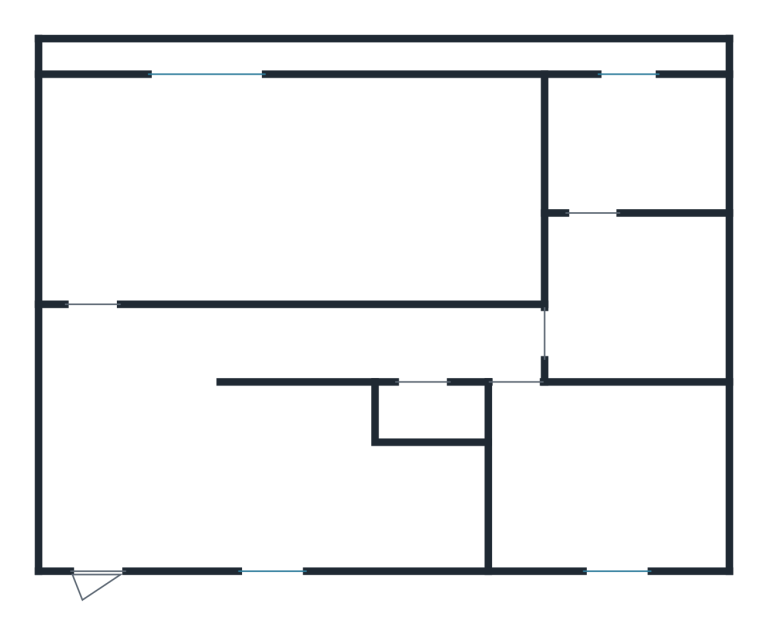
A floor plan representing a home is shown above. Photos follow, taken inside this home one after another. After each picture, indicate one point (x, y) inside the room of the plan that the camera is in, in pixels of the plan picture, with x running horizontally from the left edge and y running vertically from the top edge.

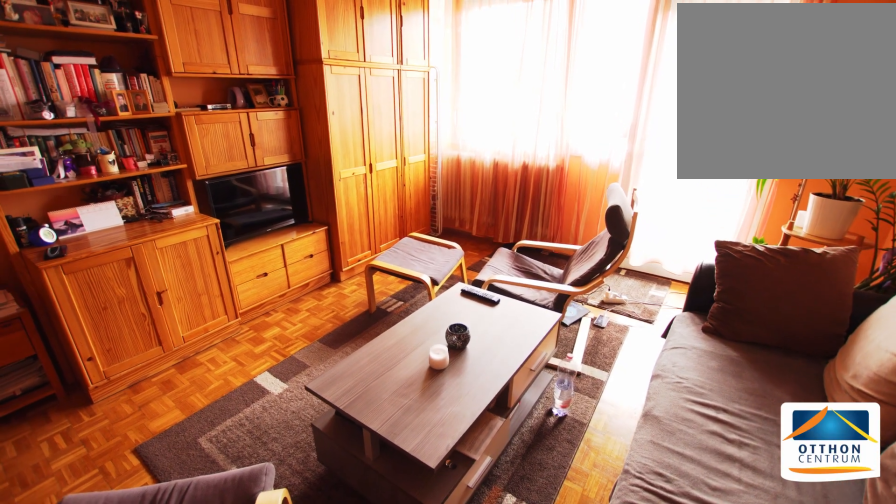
(286, 183)
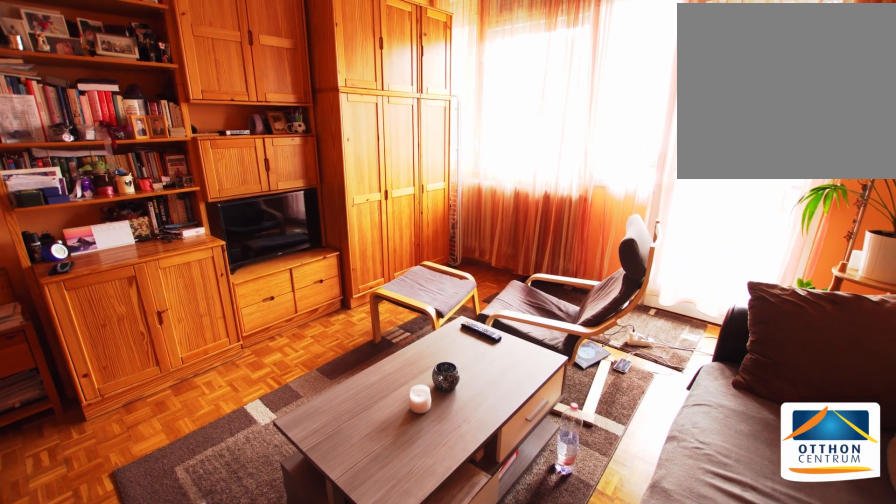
(286, 183)
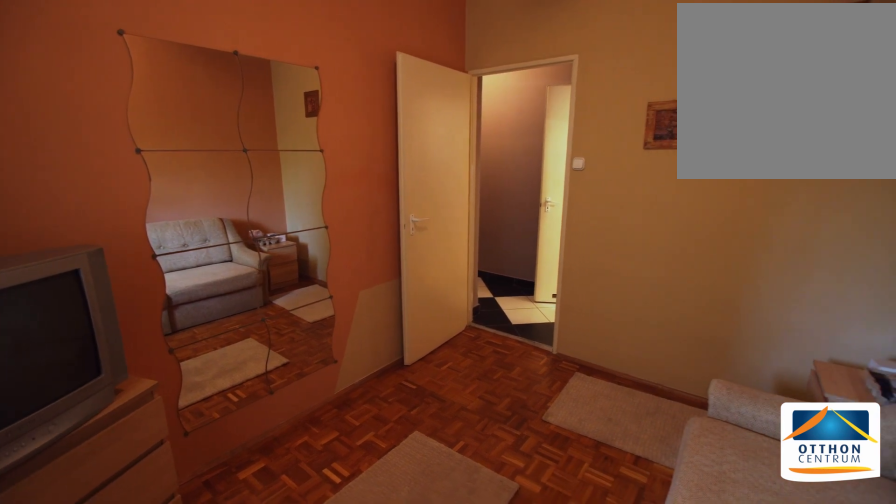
(614, 476)
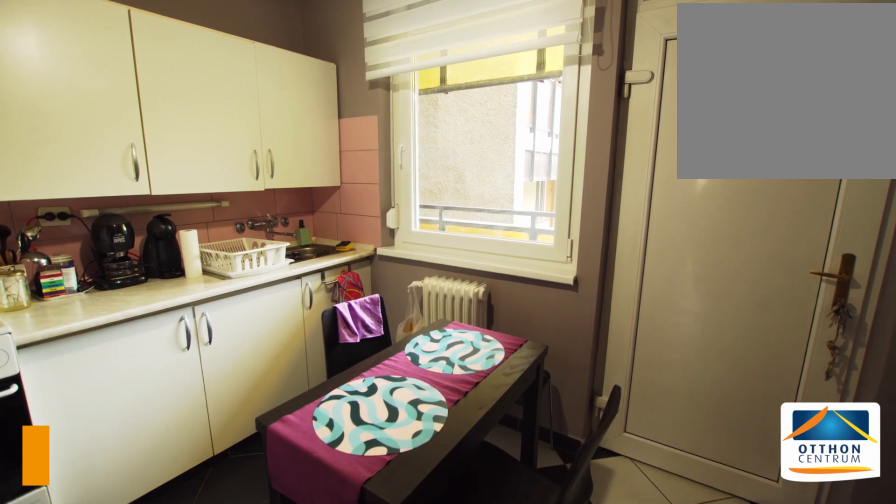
(266, 475)
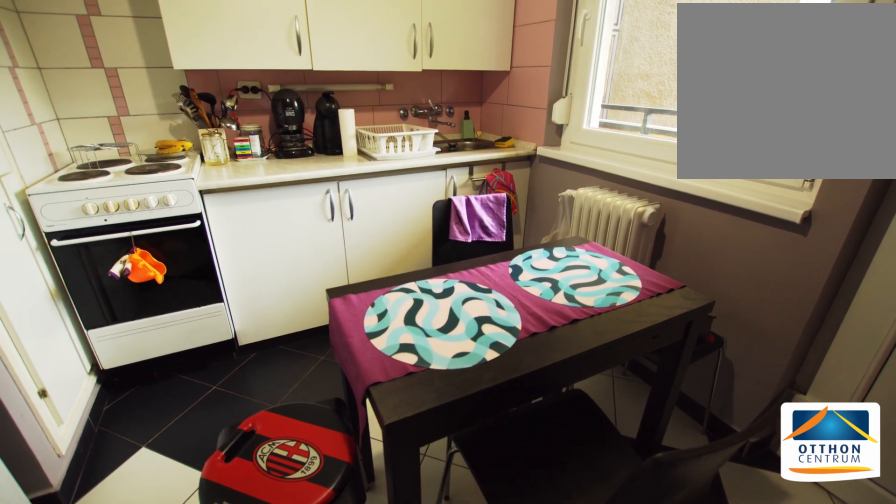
(266, 476)
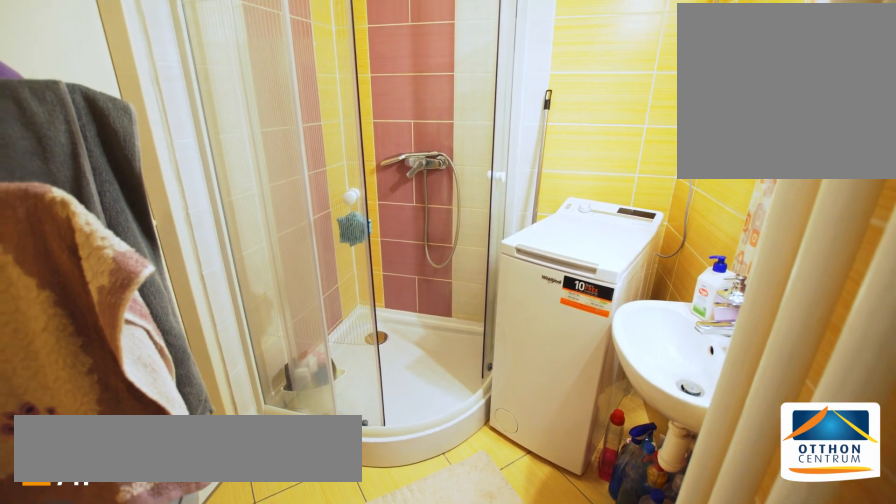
(648, 305)
